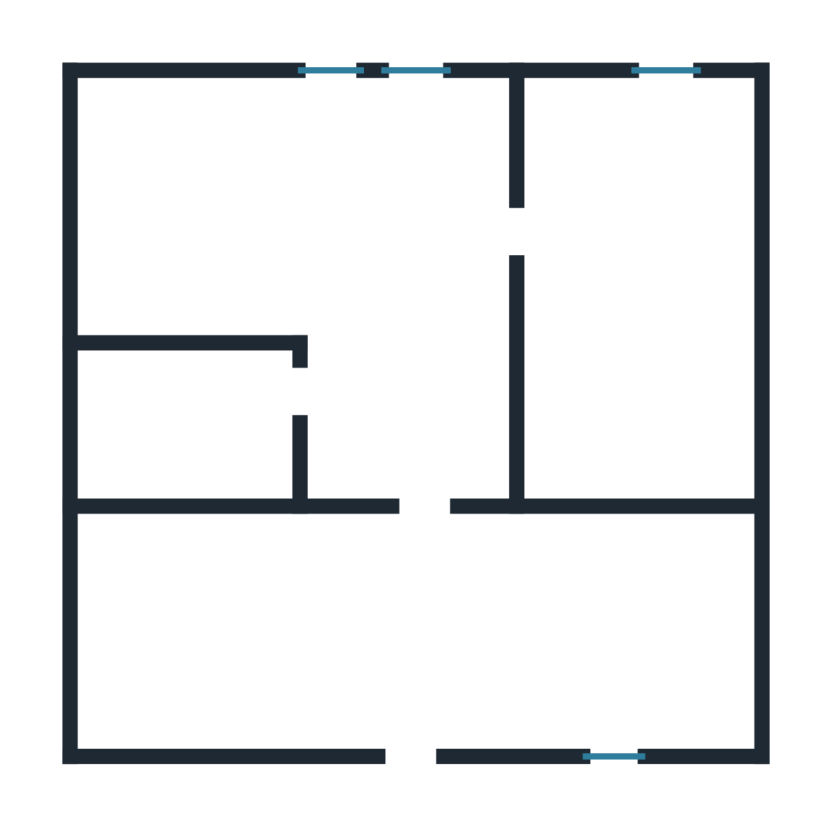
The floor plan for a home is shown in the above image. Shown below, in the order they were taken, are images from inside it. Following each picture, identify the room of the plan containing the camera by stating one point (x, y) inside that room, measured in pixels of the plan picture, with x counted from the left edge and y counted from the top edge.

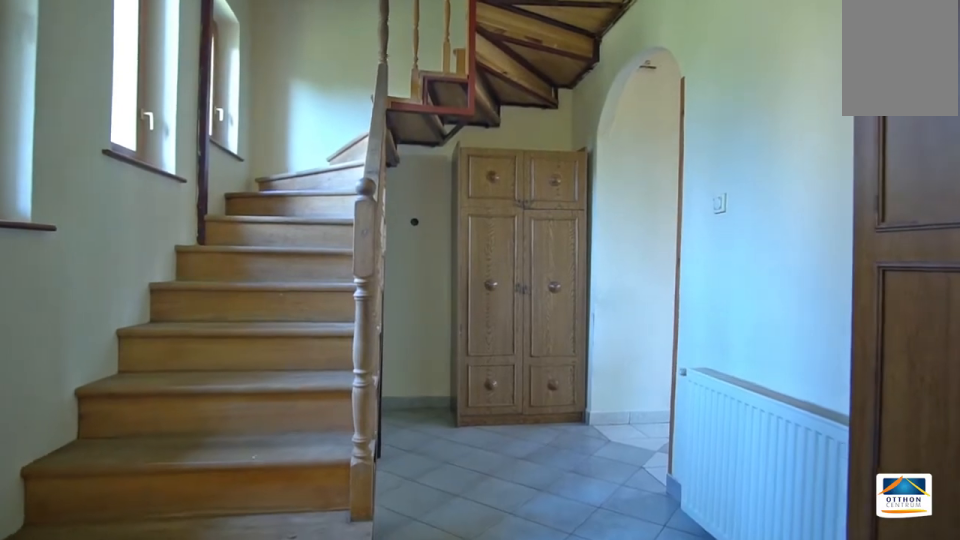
(432, 638)
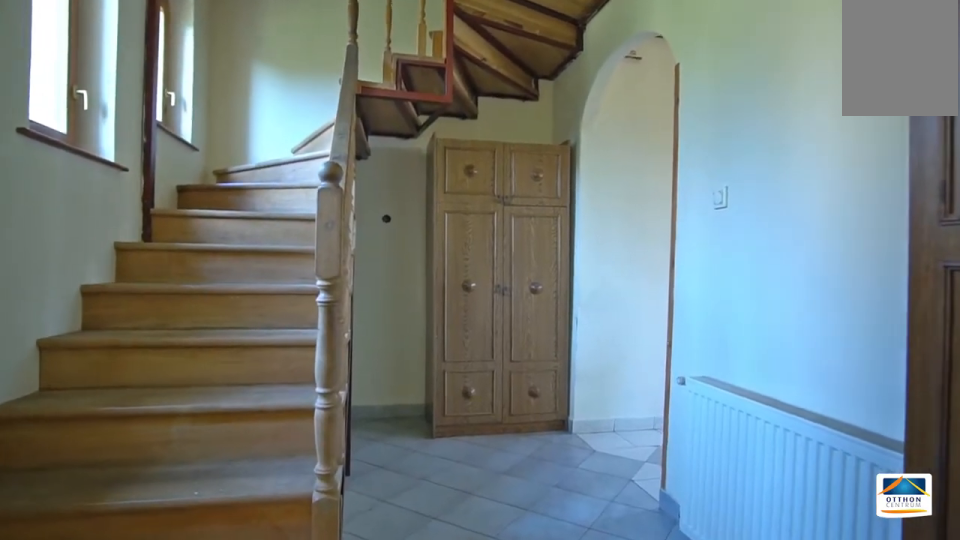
(434, 638)
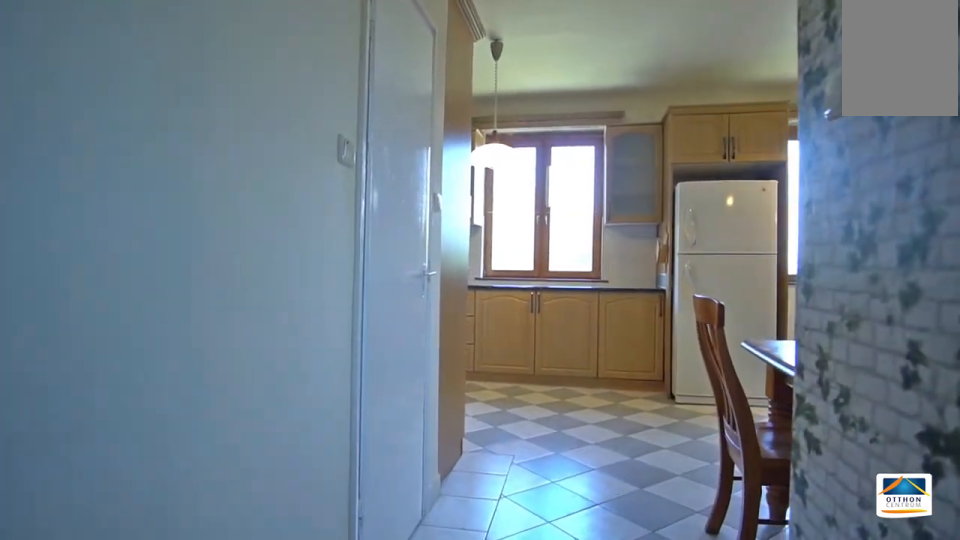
(435, 221)
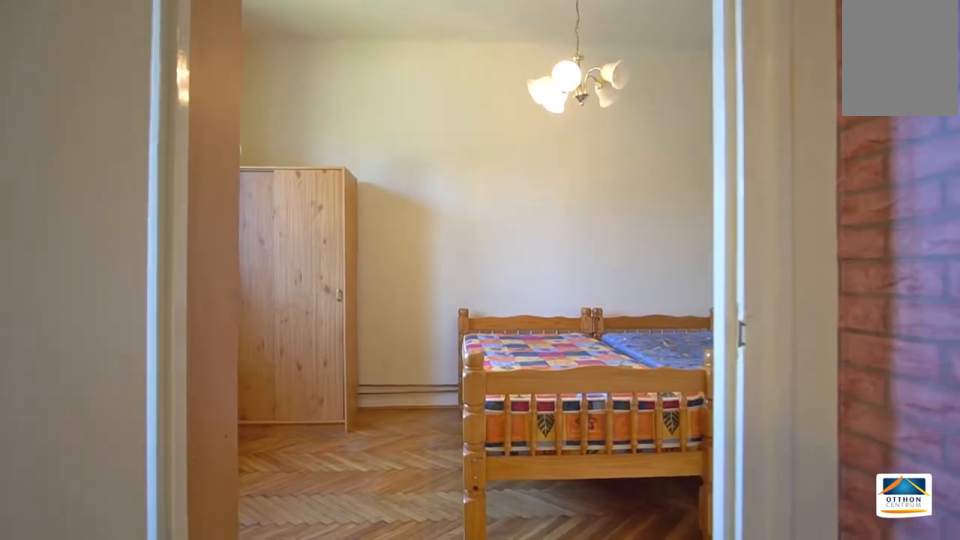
(645, 287)
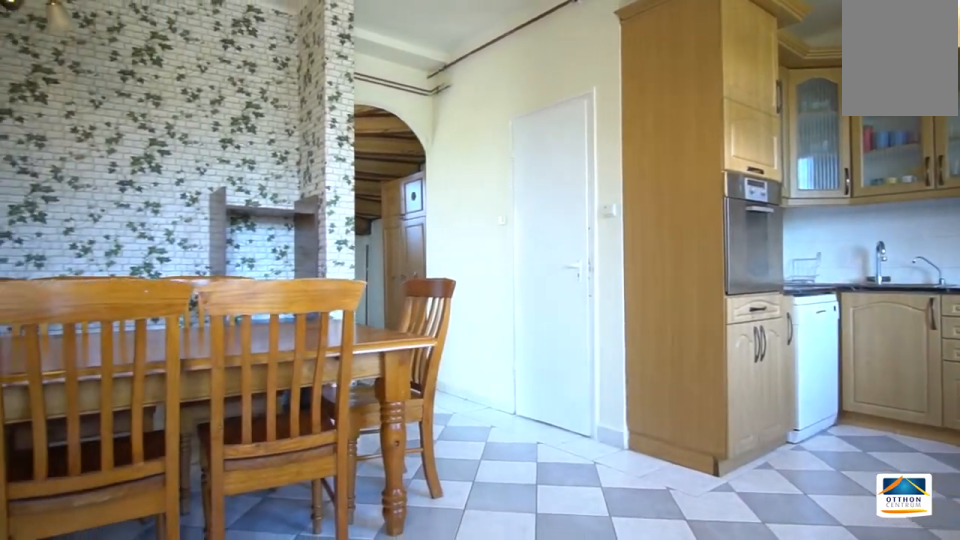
(432, 220)
